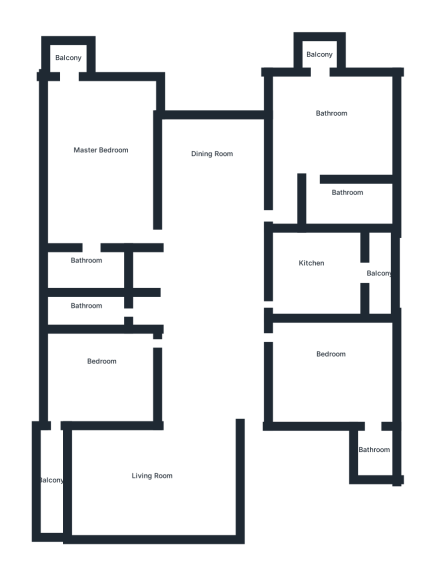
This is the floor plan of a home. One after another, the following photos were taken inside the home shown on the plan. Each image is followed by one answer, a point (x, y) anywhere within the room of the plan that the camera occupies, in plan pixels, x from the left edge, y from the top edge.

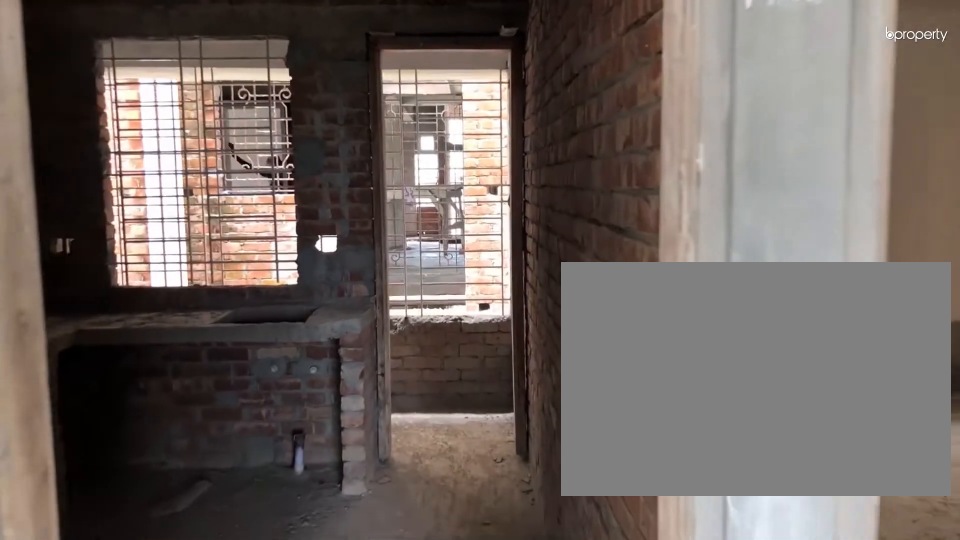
(257, 306)
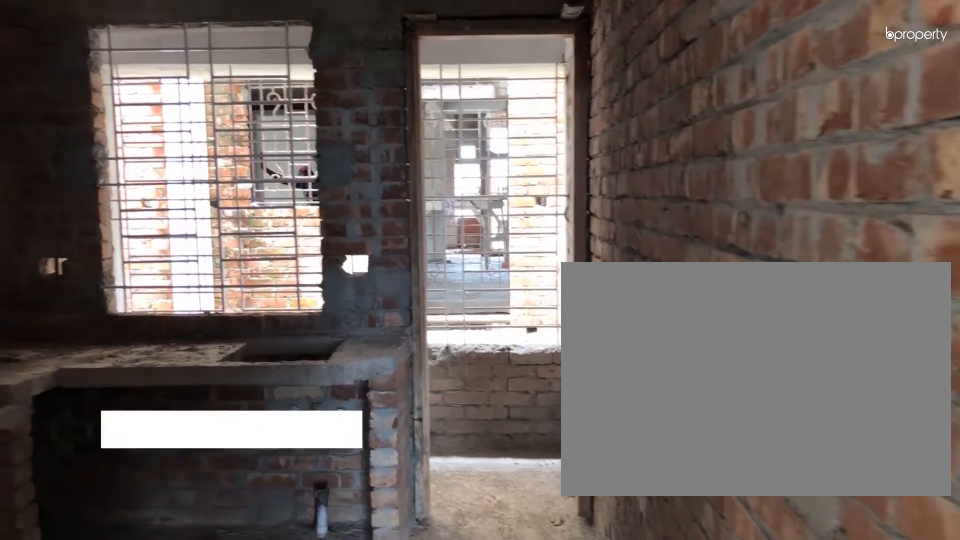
(317, 276)
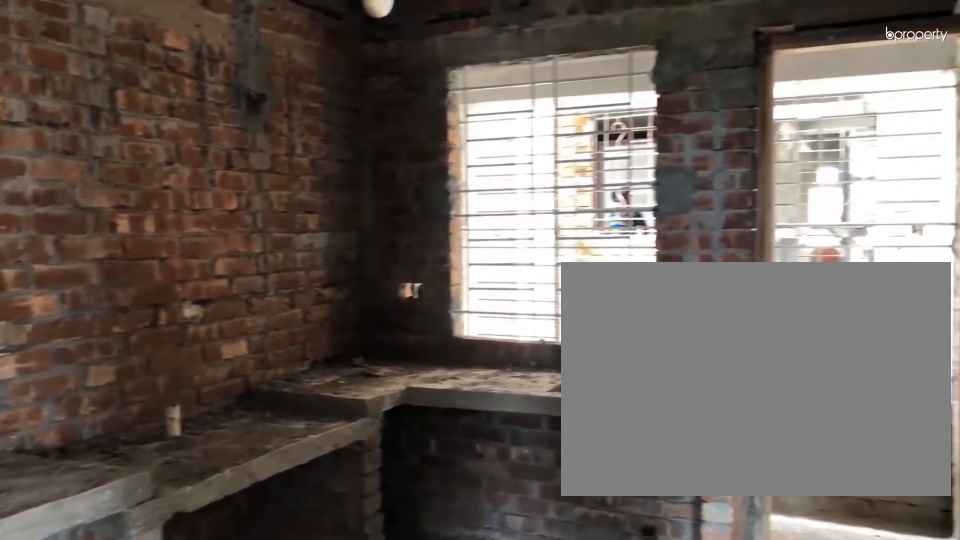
(317, 276)
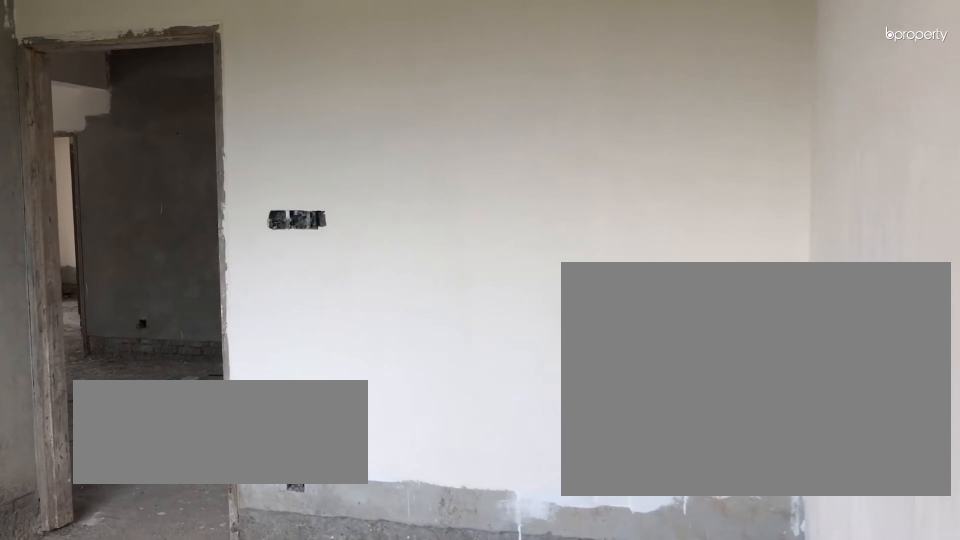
(106, 372)
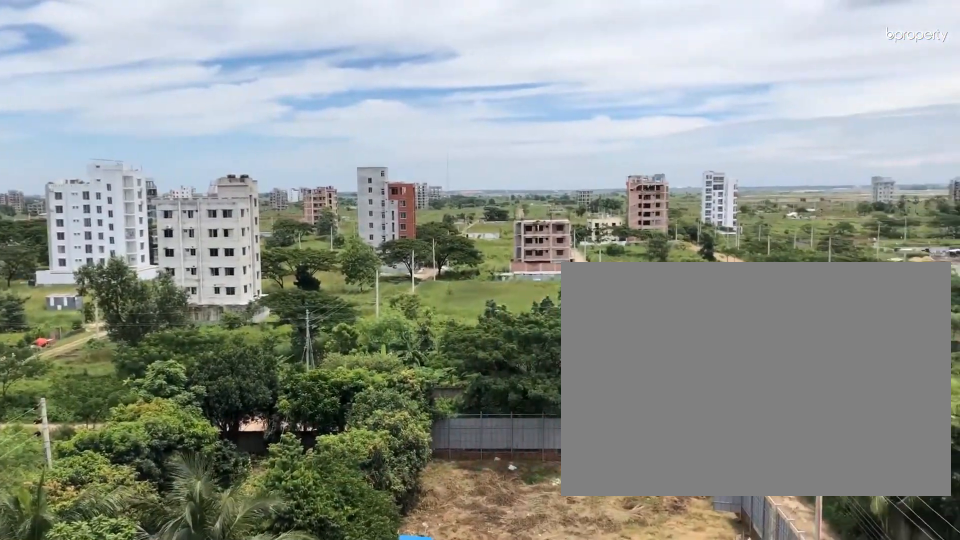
(47, 477)
